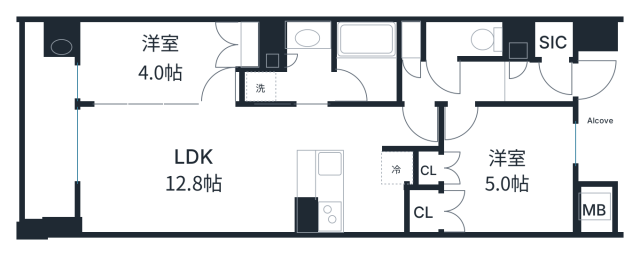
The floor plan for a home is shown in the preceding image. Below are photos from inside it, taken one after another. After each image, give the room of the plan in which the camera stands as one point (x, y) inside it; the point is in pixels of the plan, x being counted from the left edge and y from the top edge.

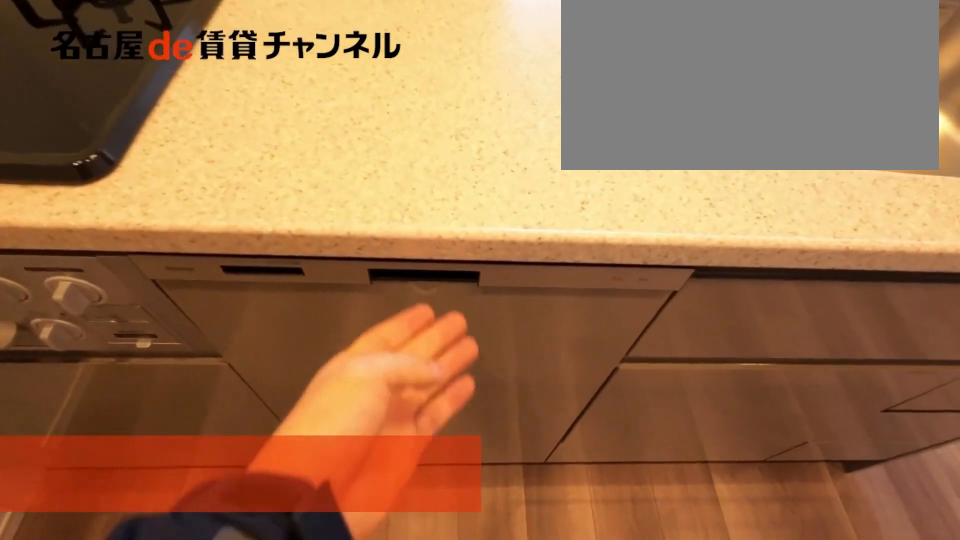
(347, 191)
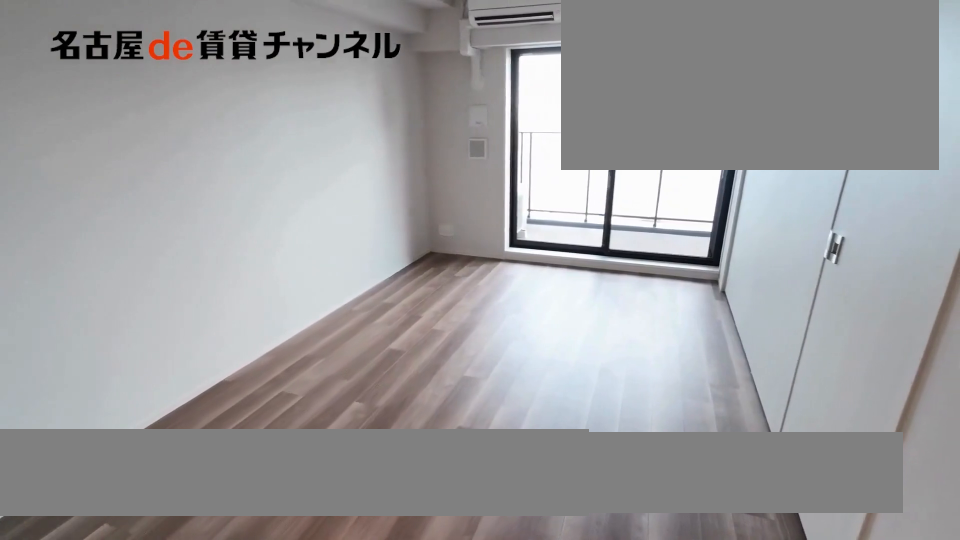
(184, 168)
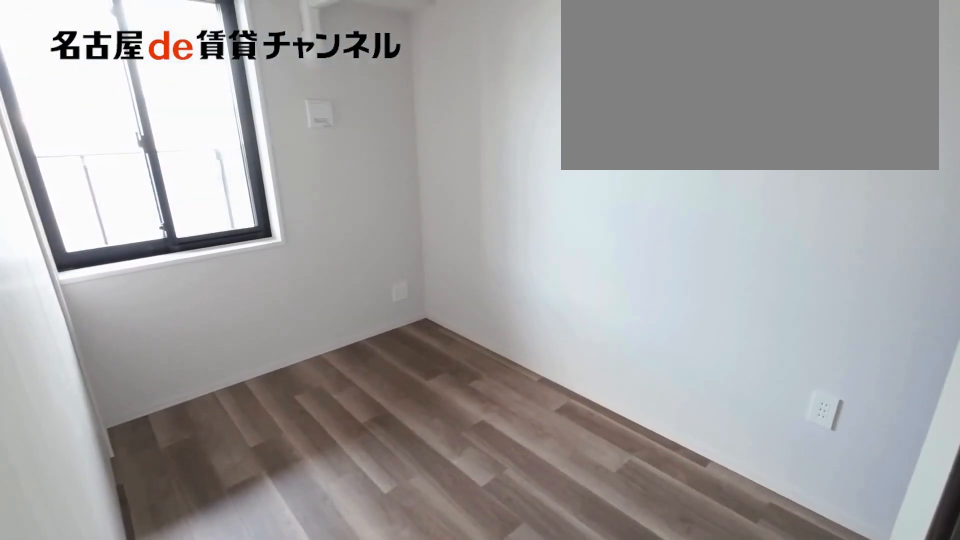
(157, 64)
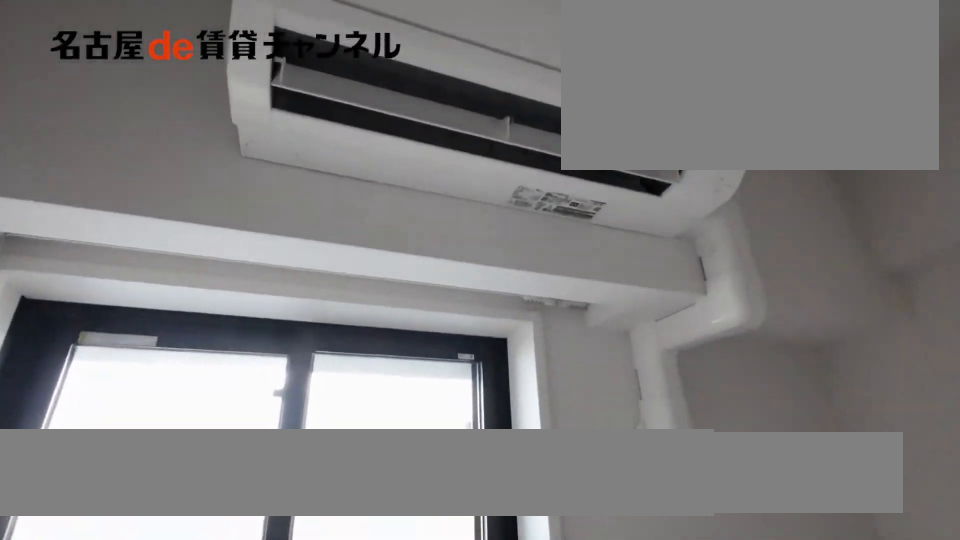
(157, 64)
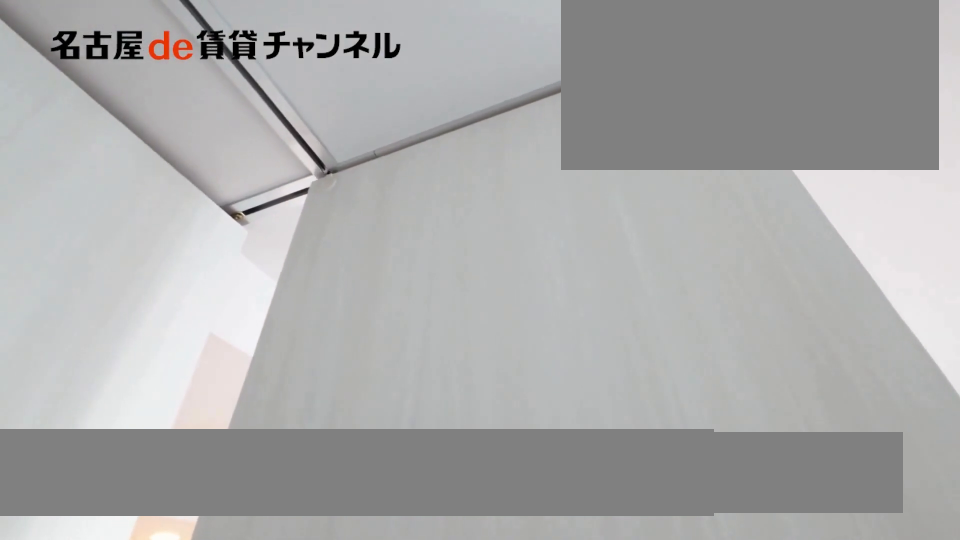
(157, 64)
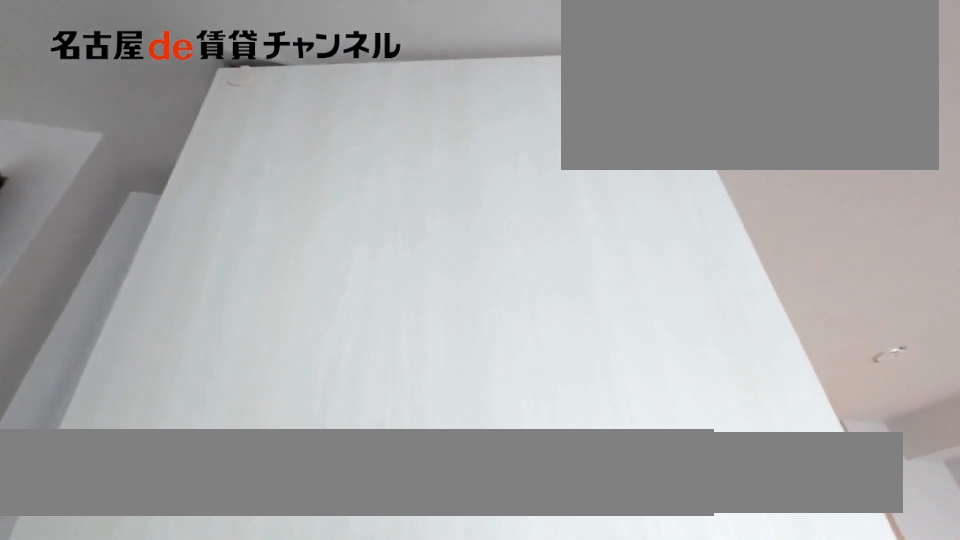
(157, 64)
